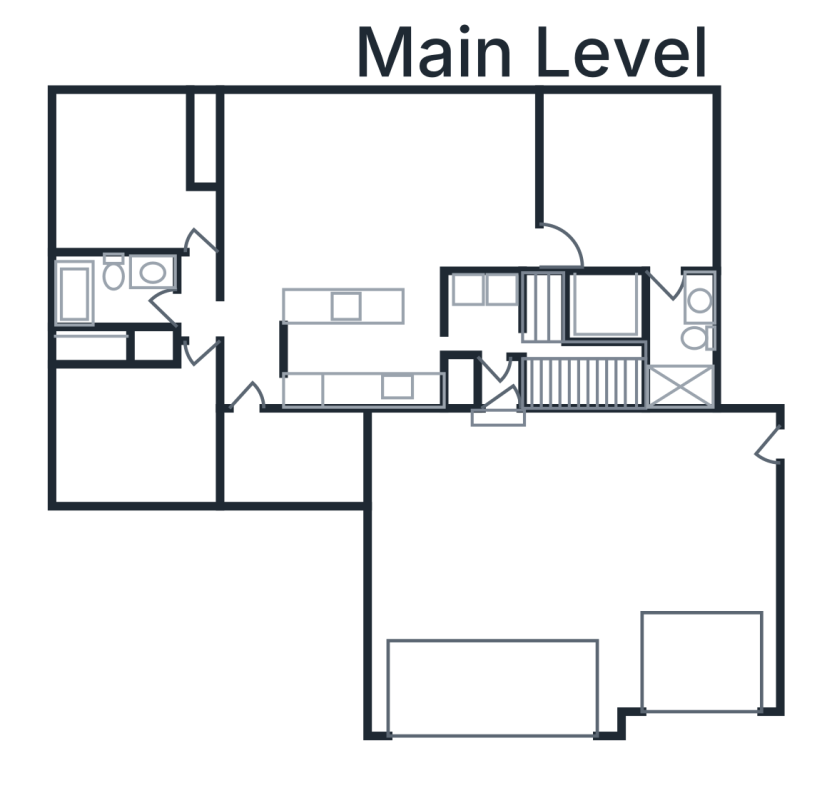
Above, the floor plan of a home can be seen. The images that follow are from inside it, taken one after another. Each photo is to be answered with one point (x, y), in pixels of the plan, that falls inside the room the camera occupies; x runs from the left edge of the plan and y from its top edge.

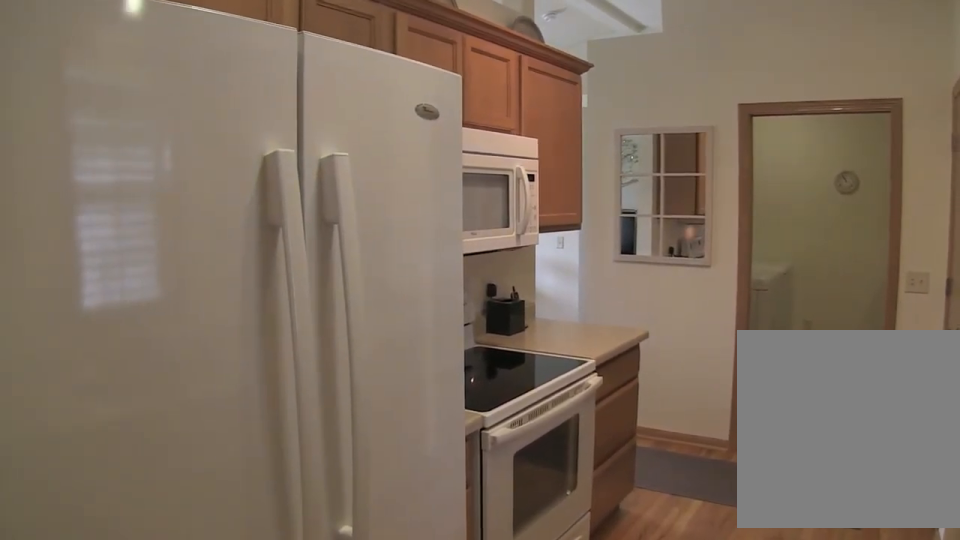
(363, 351)
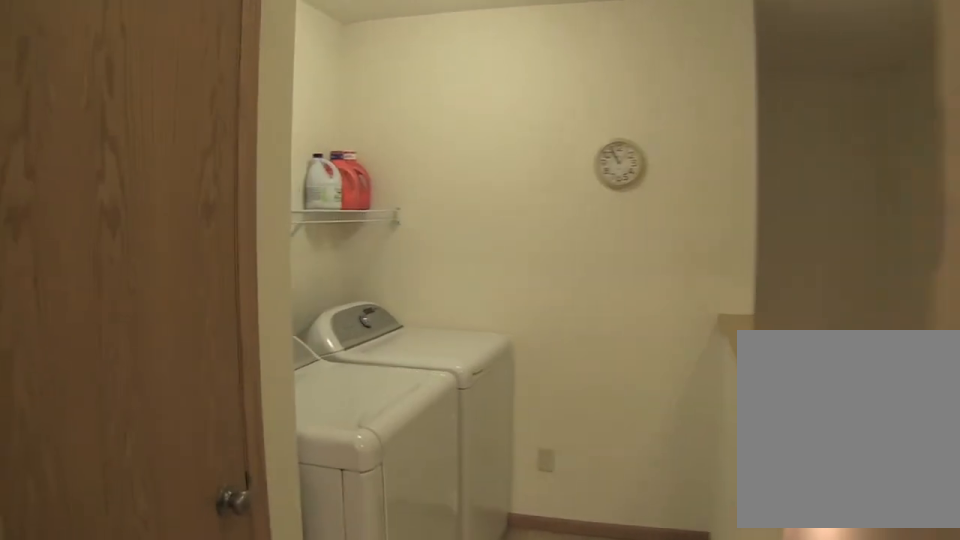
(487, 332)
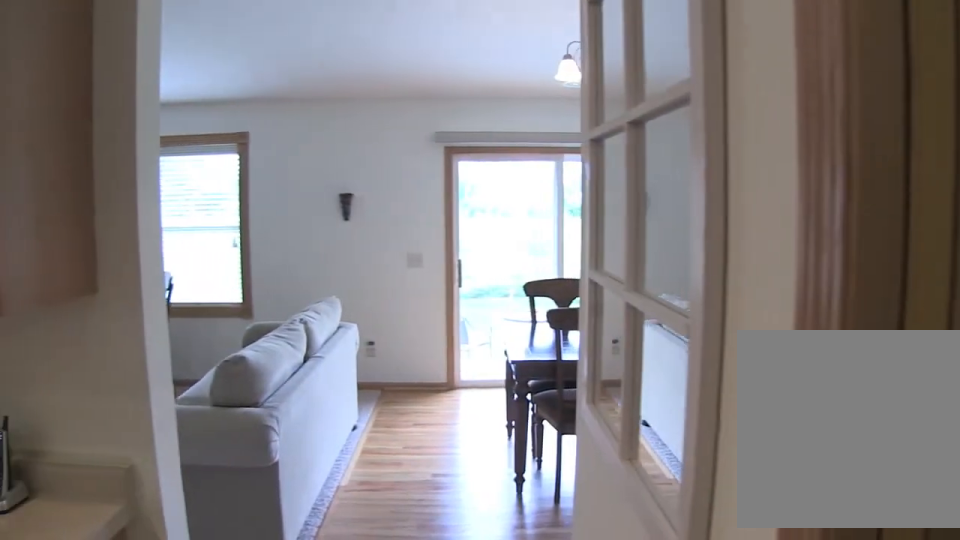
(488, 181)
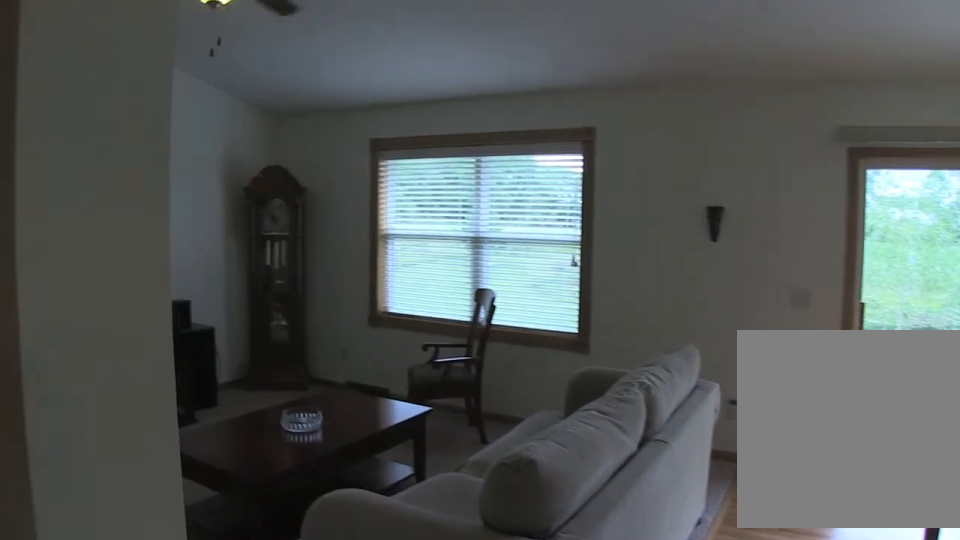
(334, 190)
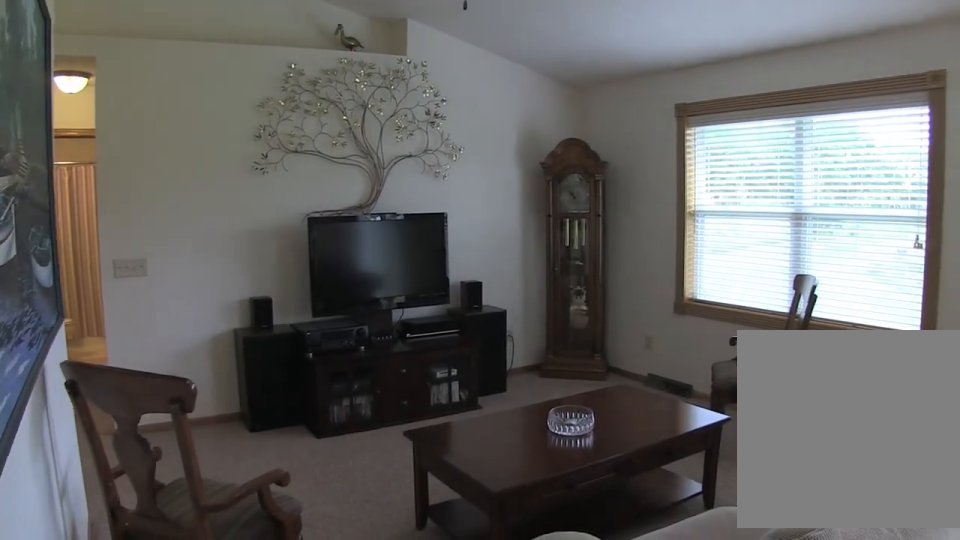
(334, 190)
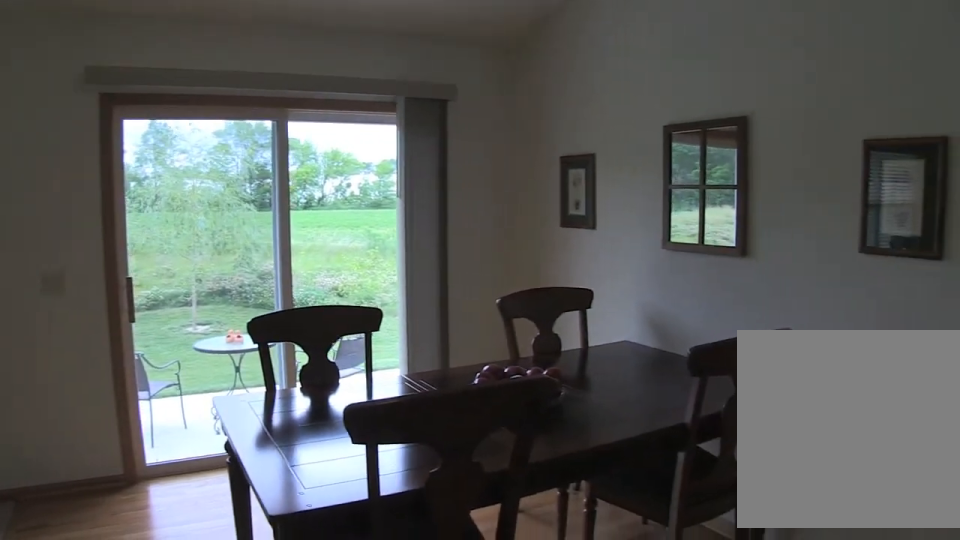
(488, 184)
